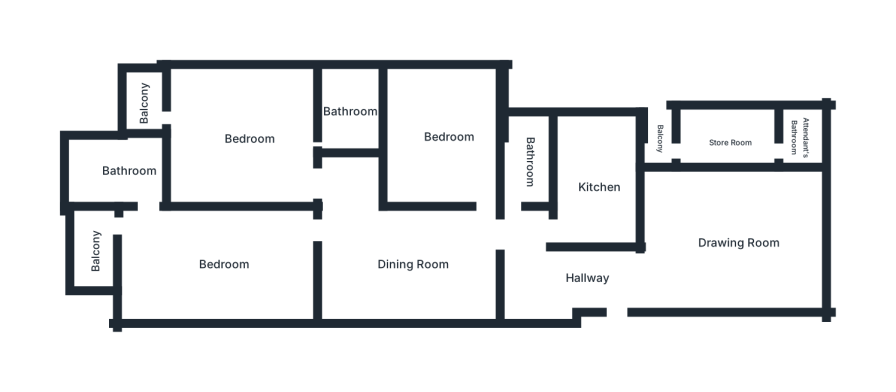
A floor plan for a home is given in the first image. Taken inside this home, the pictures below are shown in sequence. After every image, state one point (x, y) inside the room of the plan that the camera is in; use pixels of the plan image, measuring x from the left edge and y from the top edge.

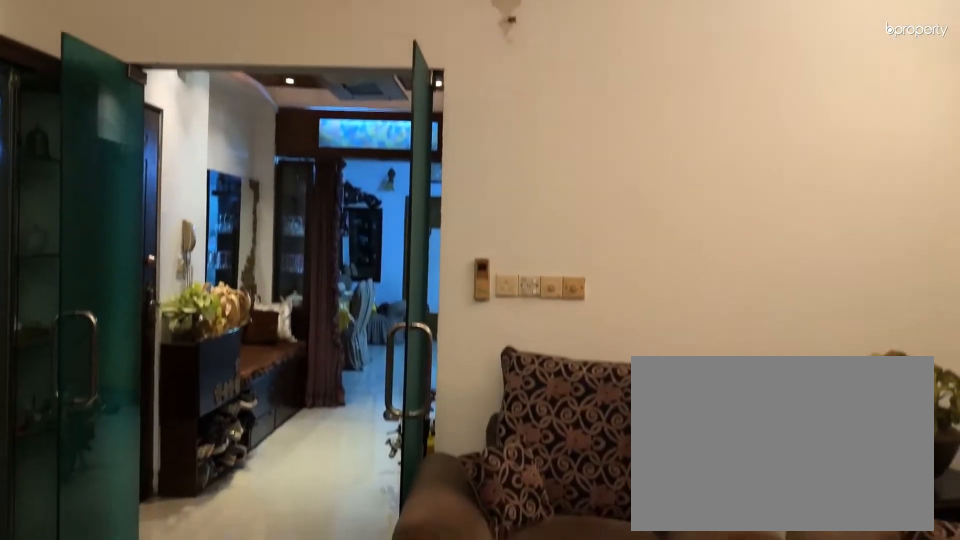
(737, 239)
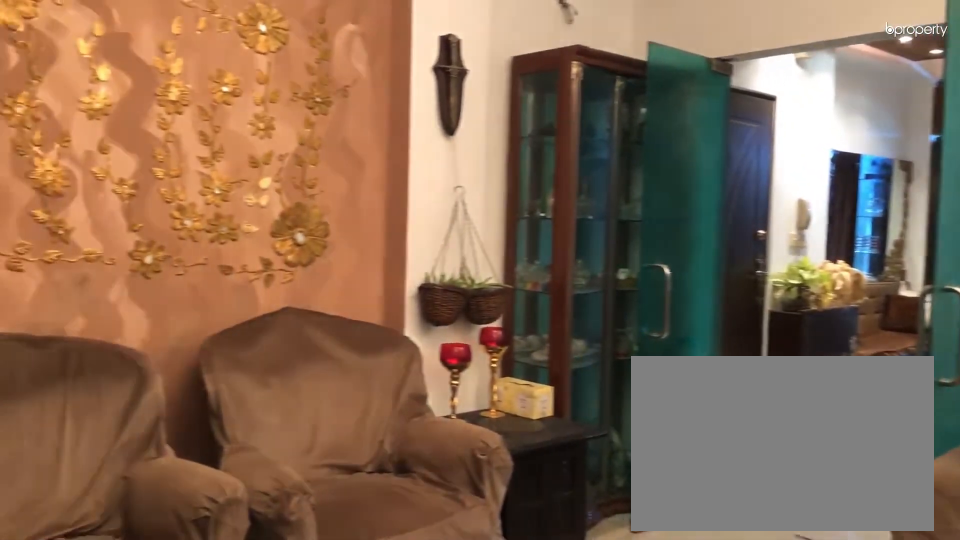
(737, 240)
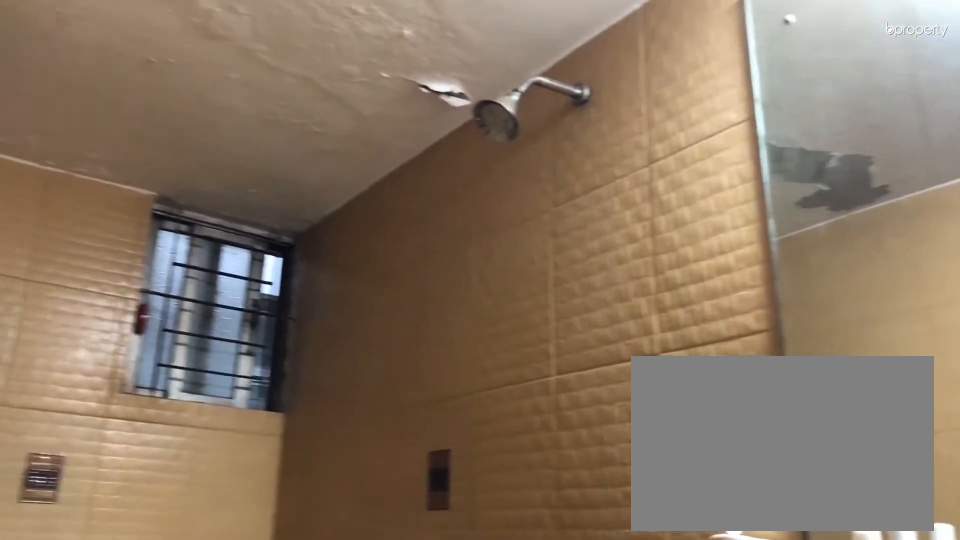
(534, 158)
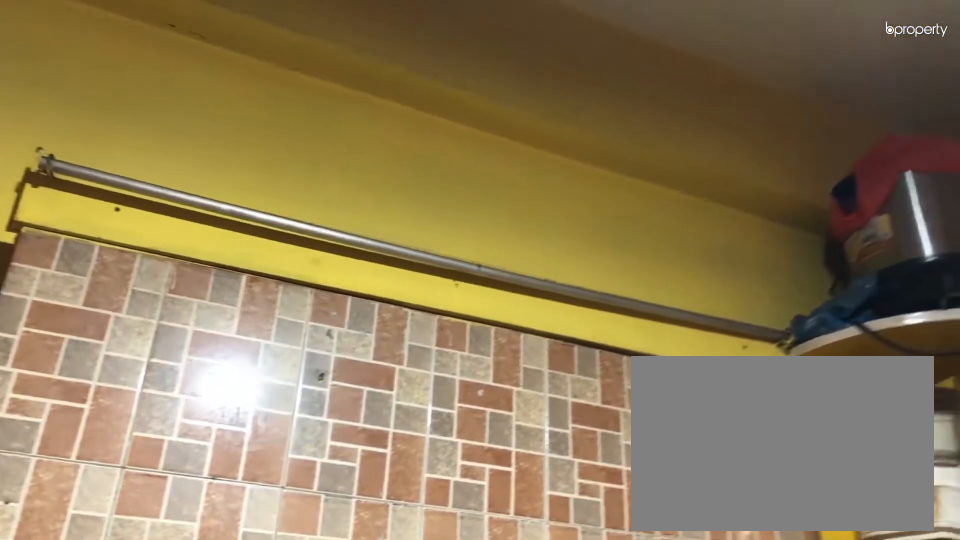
(600, 184)
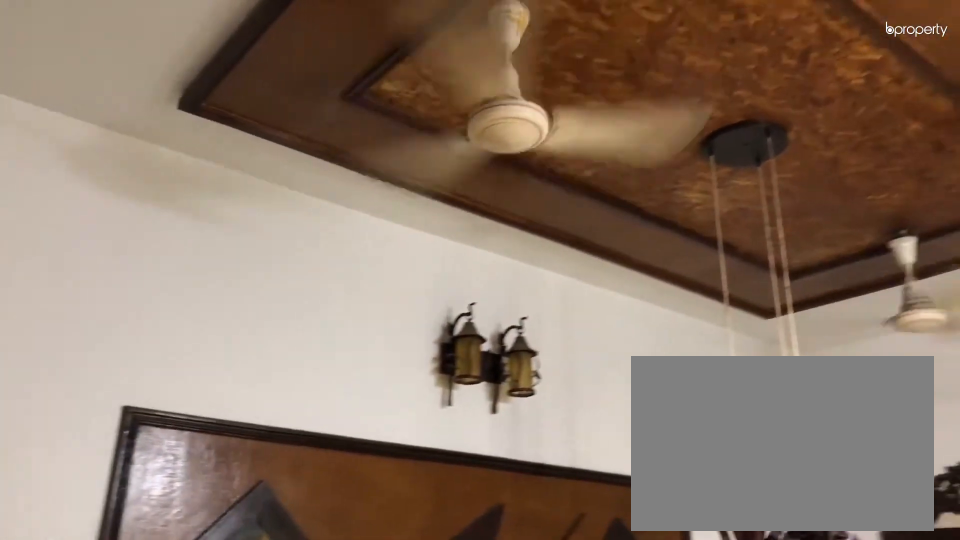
(412, 259)
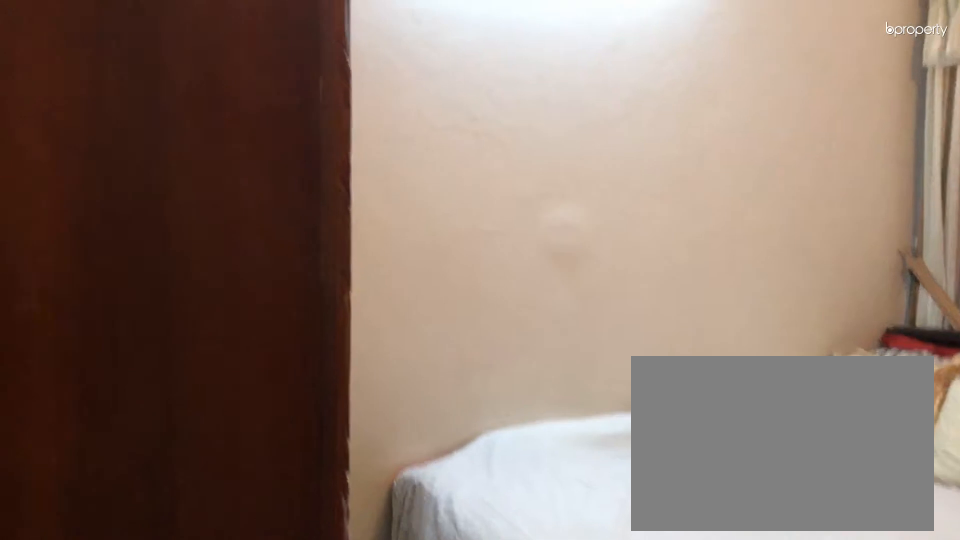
(442, 137)
